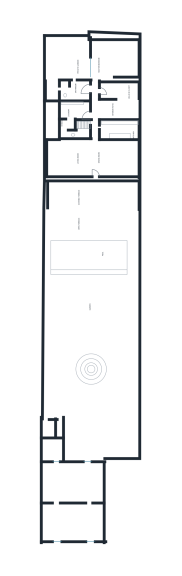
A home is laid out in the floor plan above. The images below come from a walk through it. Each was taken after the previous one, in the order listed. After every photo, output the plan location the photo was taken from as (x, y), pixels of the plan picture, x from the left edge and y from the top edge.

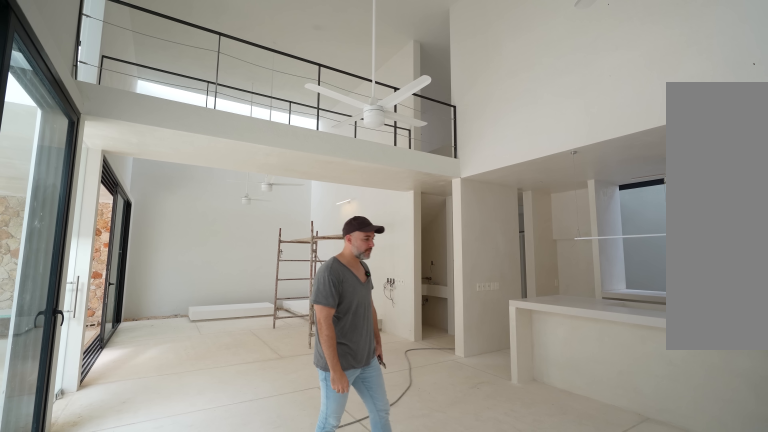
(125, 159)
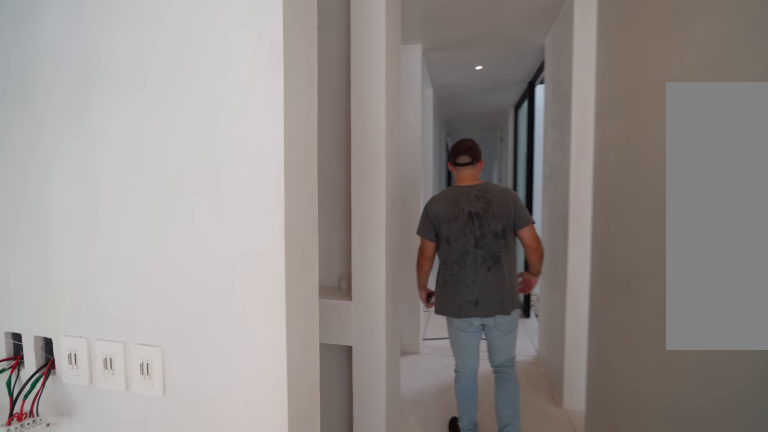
(92, 159)
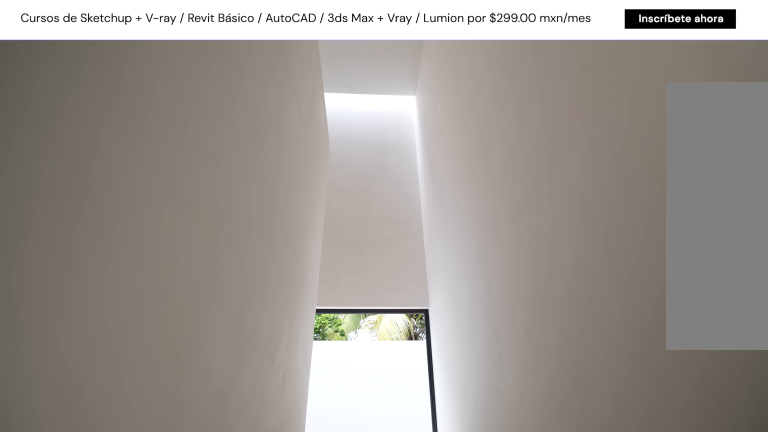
(92, 130)
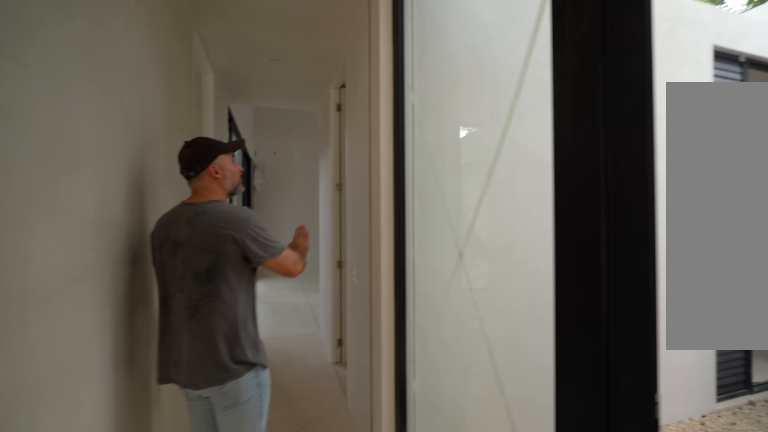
(92, 115)
